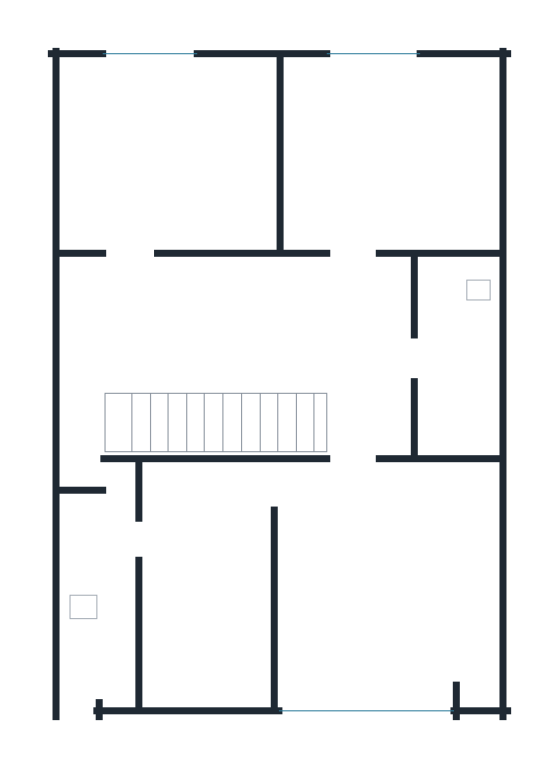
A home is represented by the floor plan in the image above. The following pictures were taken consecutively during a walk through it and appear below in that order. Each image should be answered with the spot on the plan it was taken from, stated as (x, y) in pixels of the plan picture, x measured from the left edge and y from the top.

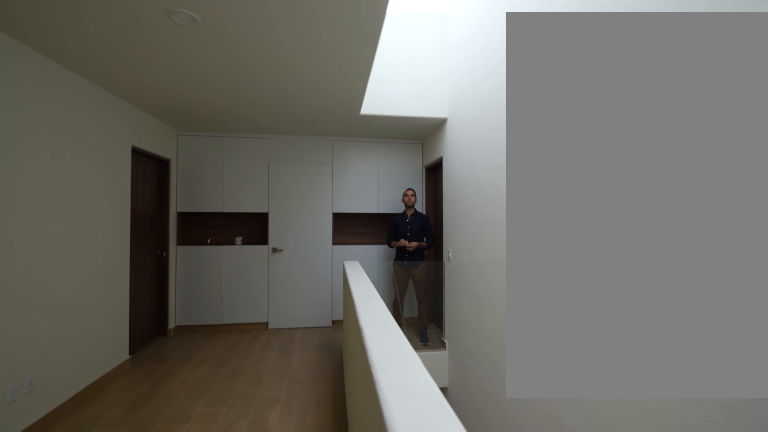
(81, 383)
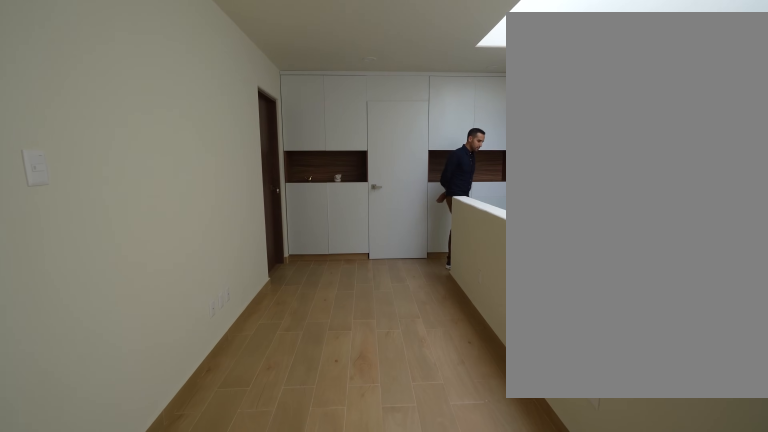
(85, 315)
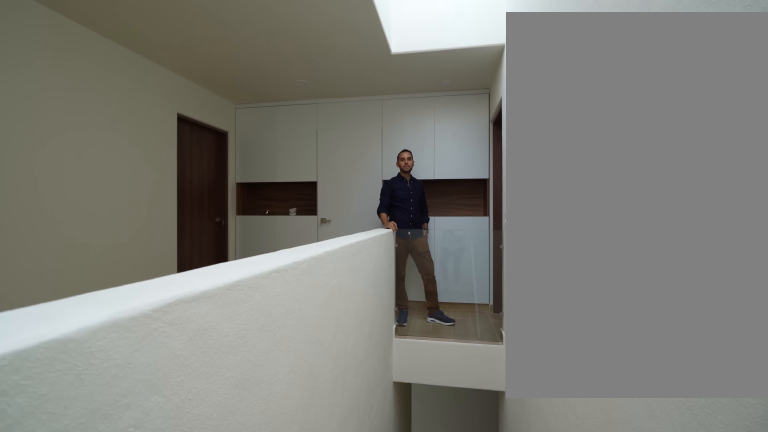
(103, 380)
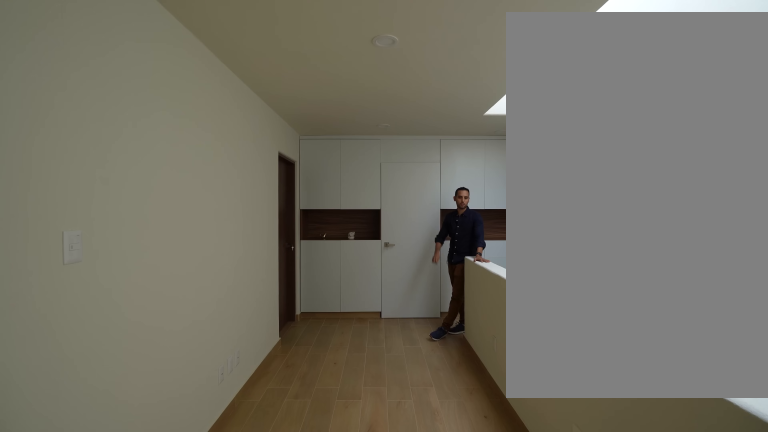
(86, 361)
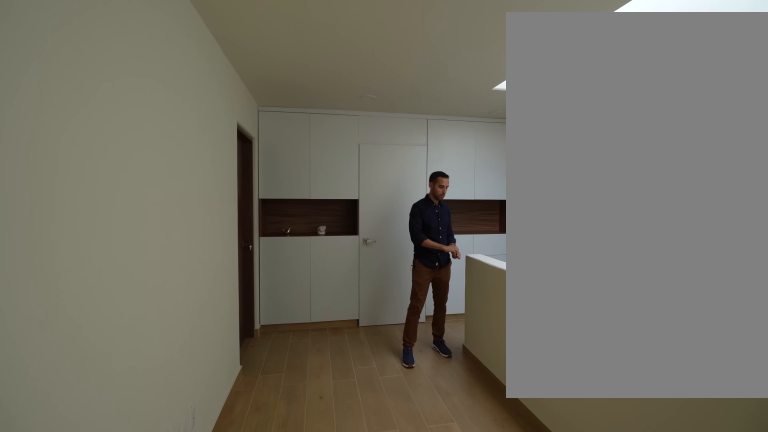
(86, 361)
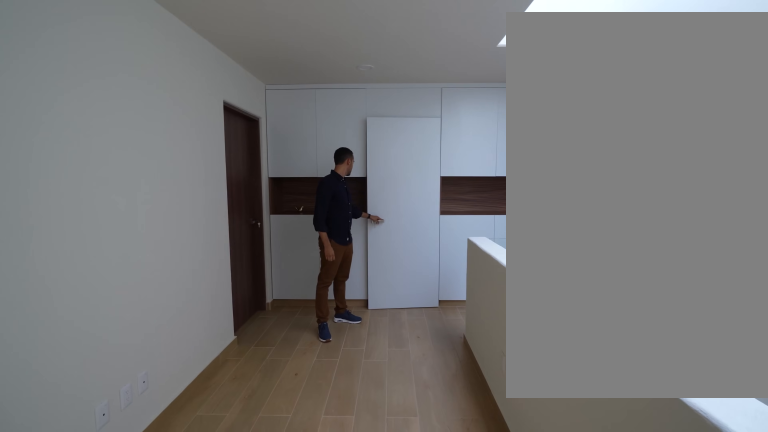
(164, 337)
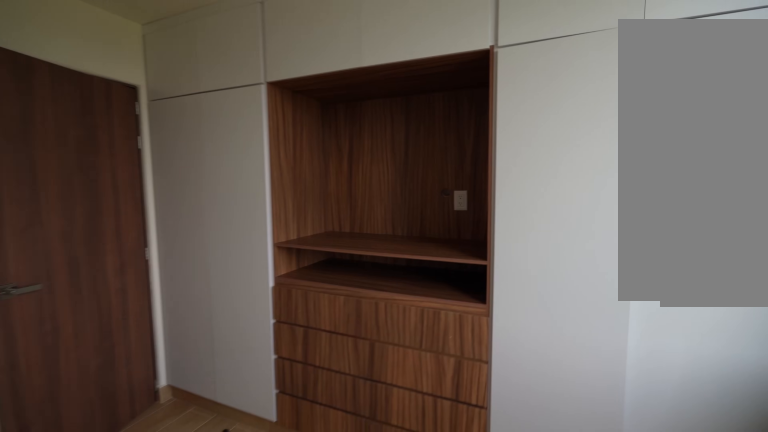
(418, 101)
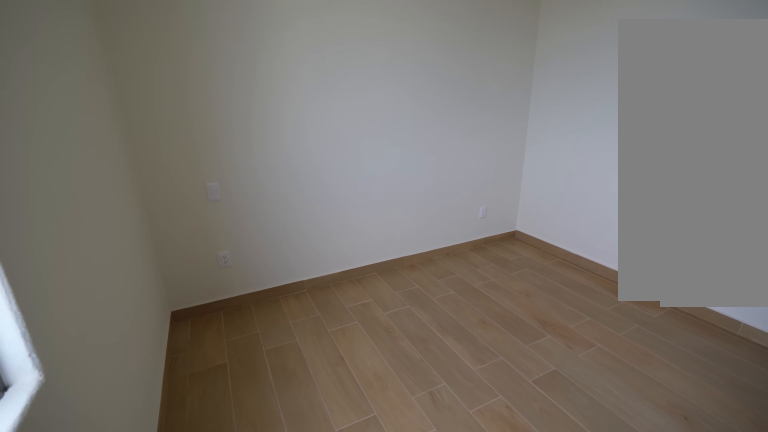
(339, 80)
